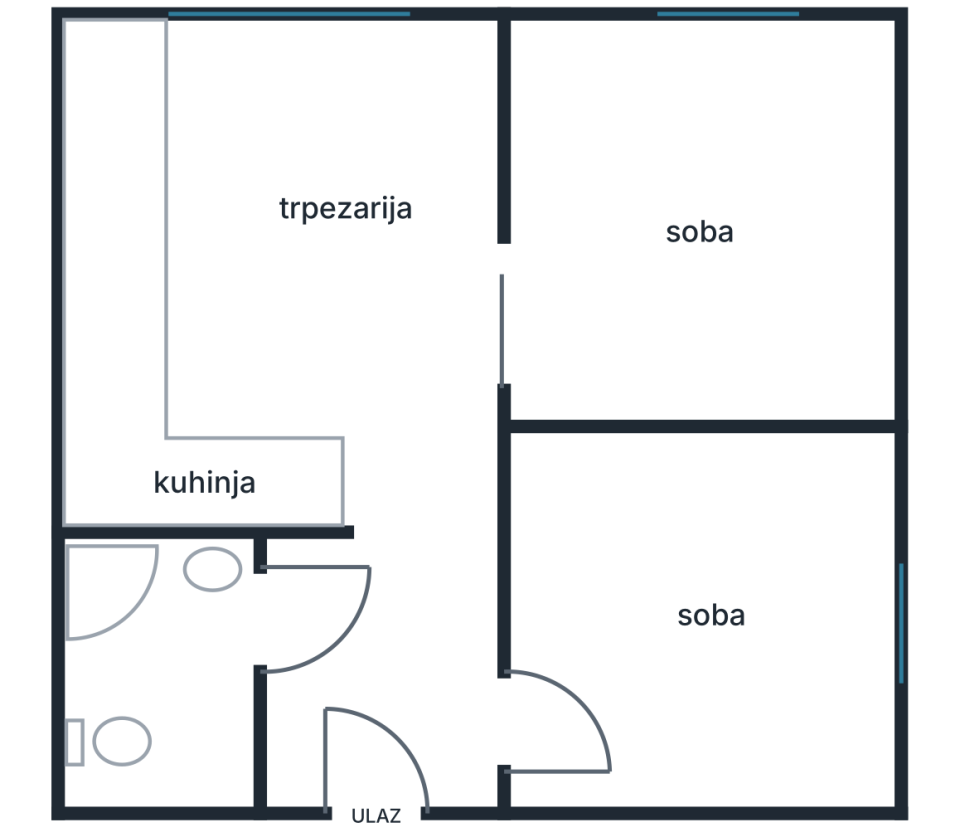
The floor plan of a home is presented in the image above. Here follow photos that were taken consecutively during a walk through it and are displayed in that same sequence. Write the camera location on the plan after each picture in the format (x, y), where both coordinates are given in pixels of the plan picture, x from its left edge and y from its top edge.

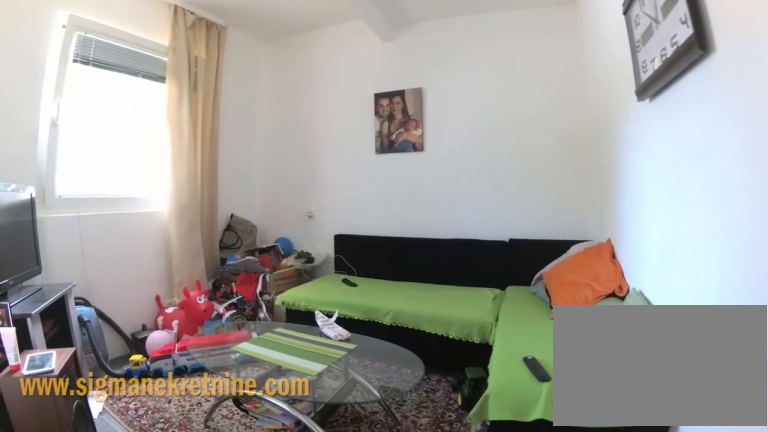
(441, 317)
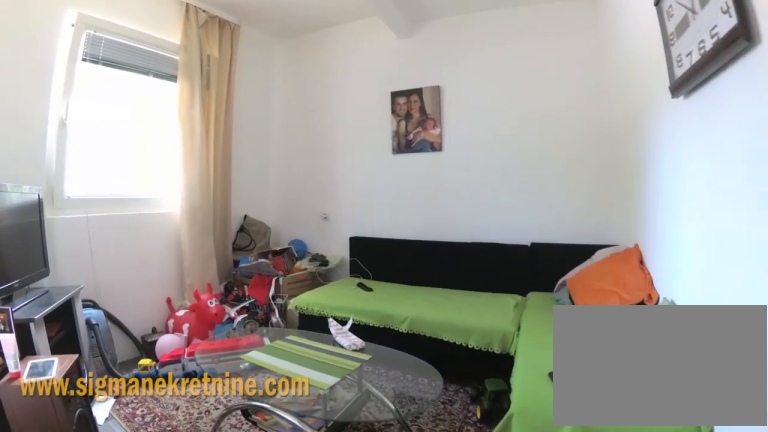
(449, 322)
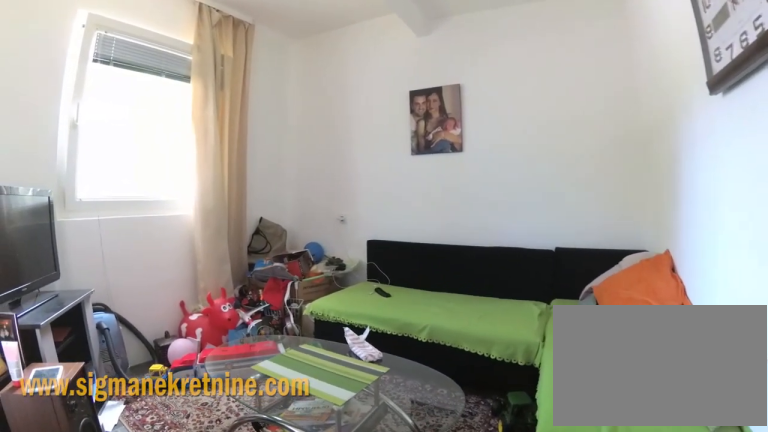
(456, 325)
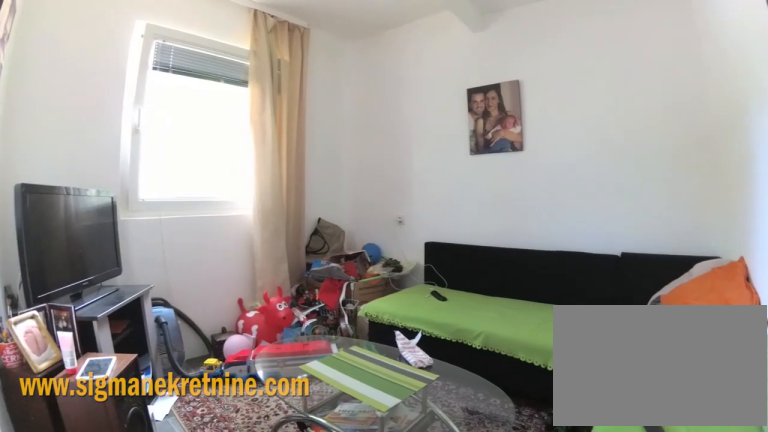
(470, 332)
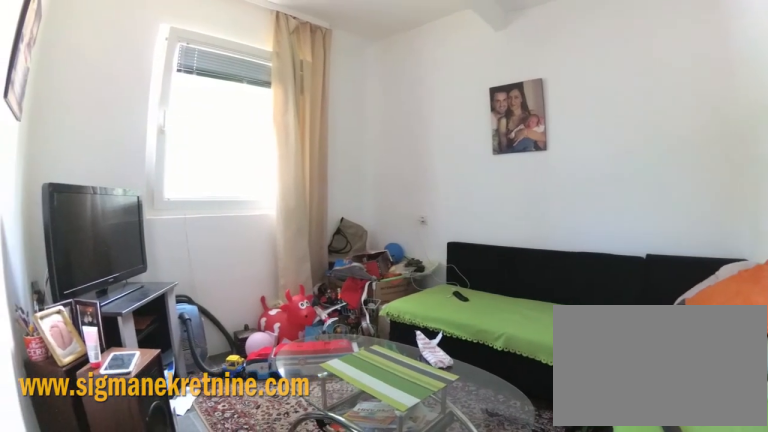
(471, 337)
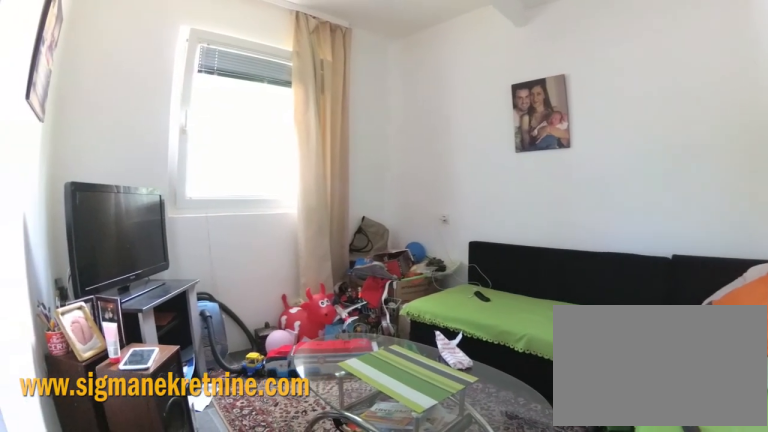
(472, 343)
